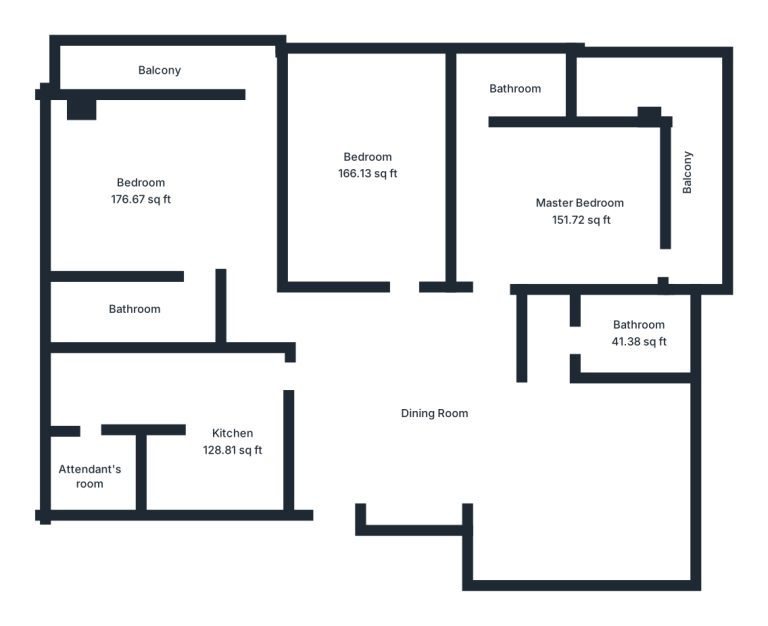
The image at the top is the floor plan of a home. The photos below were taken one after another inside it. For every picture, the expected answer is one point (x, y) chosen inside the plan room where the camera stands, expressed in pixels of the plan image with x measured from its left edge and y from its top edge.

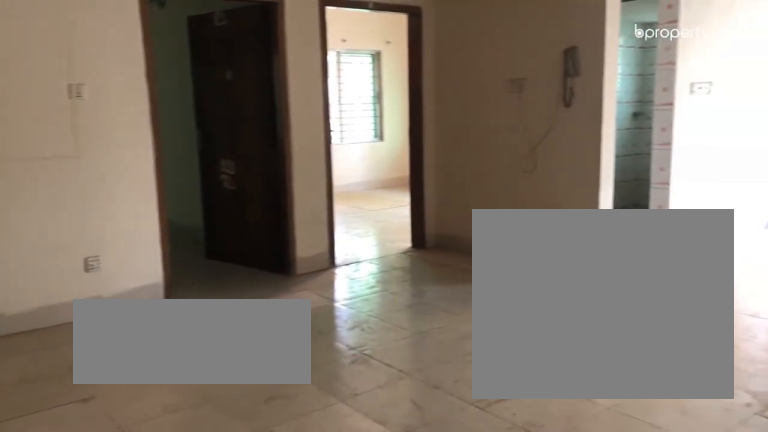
(426, 412)
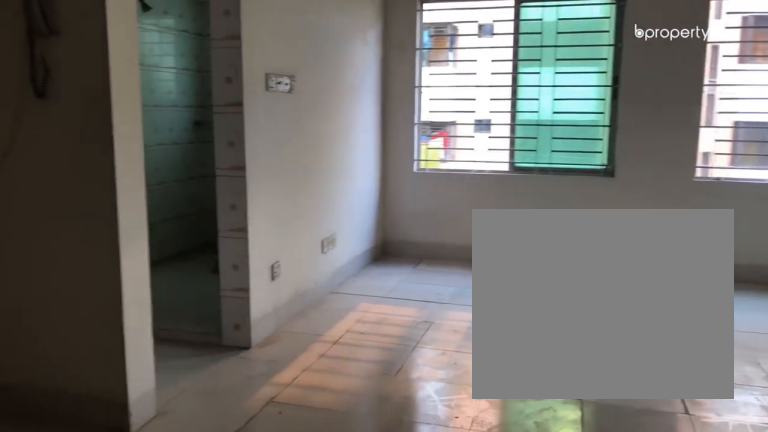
(426, 412)
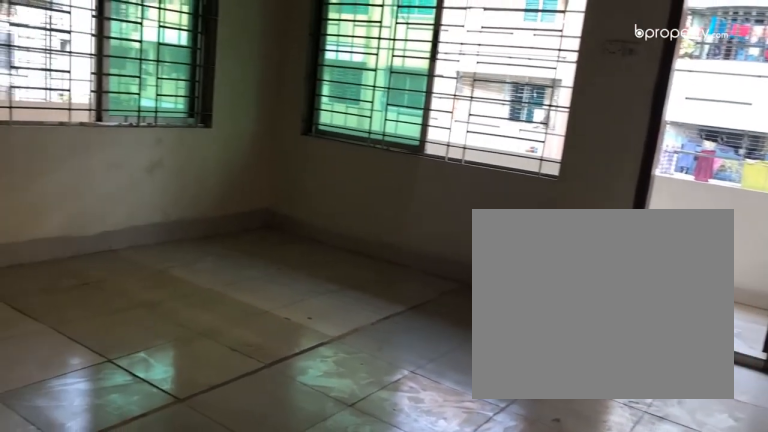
(577, 211)
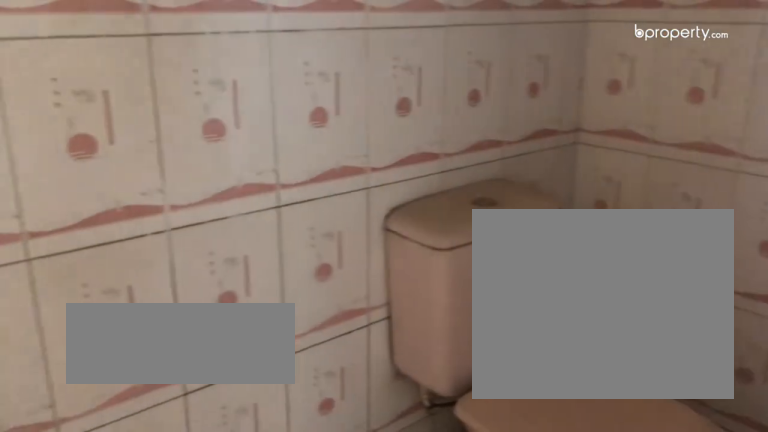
(518, 88)
